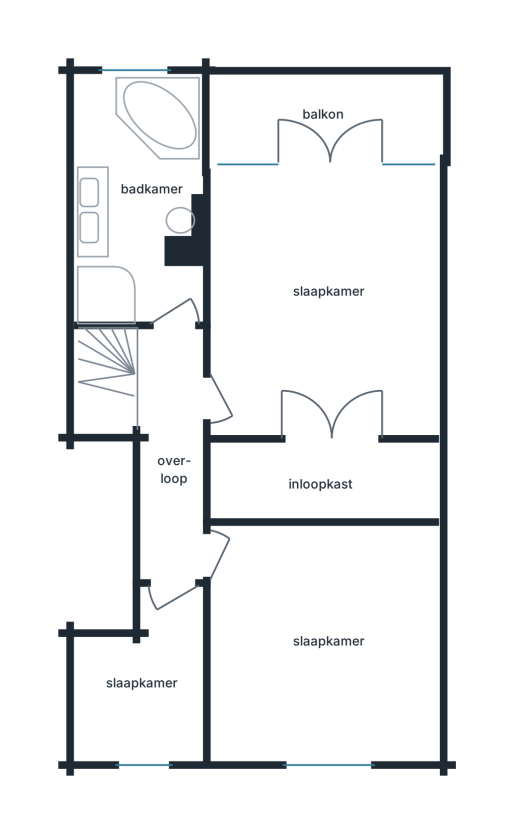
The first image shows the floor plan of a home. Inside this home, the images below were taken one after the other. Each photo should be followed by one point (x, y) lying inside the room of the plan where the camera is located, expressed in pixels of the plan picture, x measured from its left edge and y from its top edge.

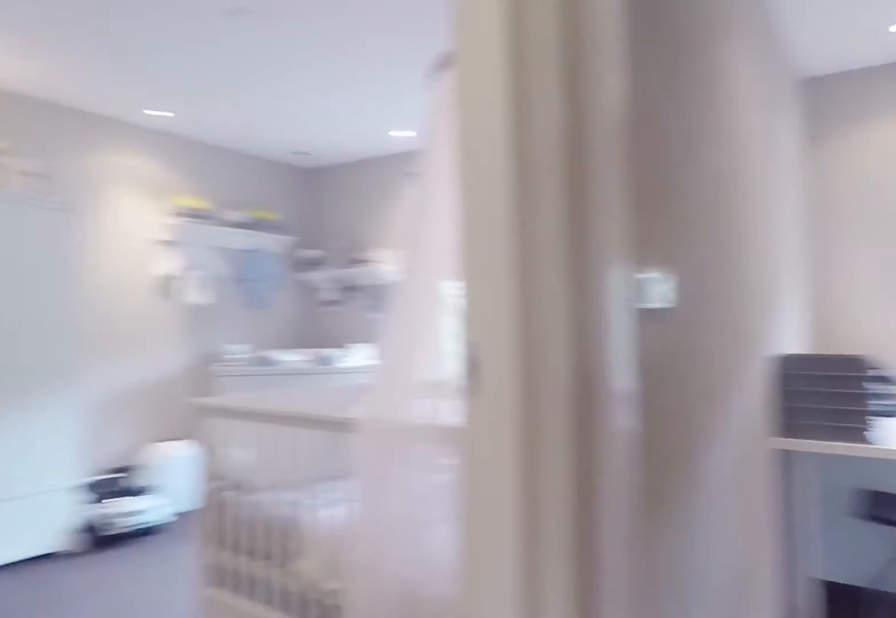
(172, 451)
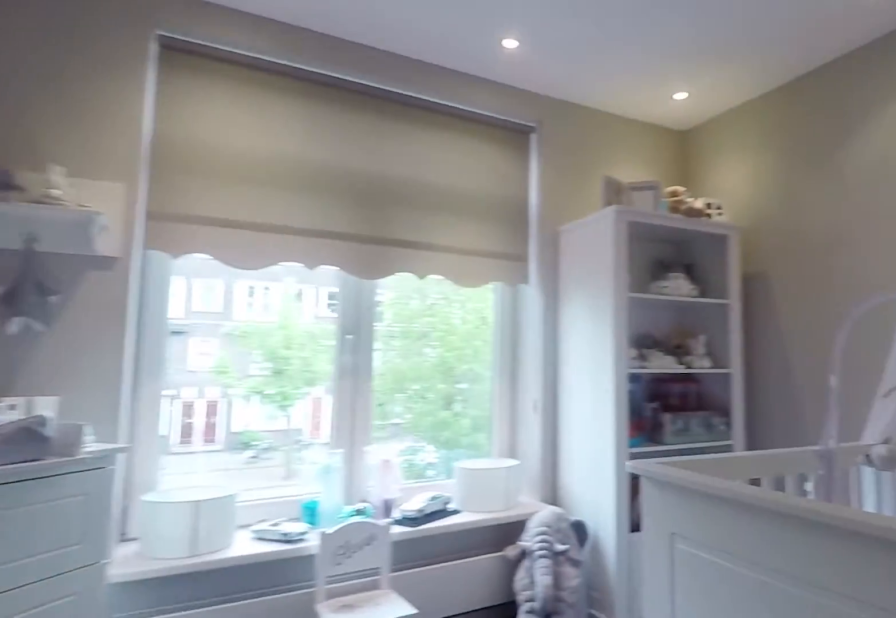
(259, 678)
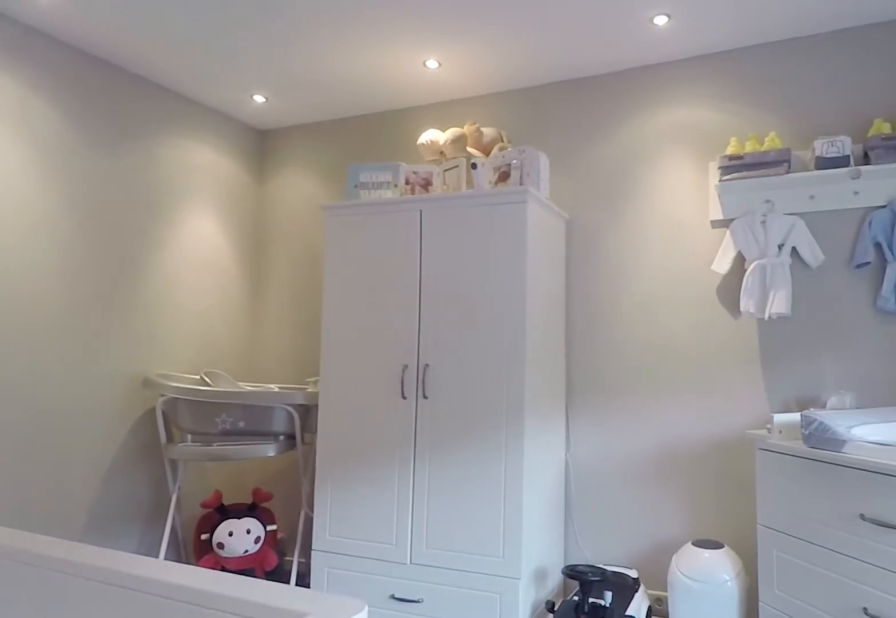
(259, 678)
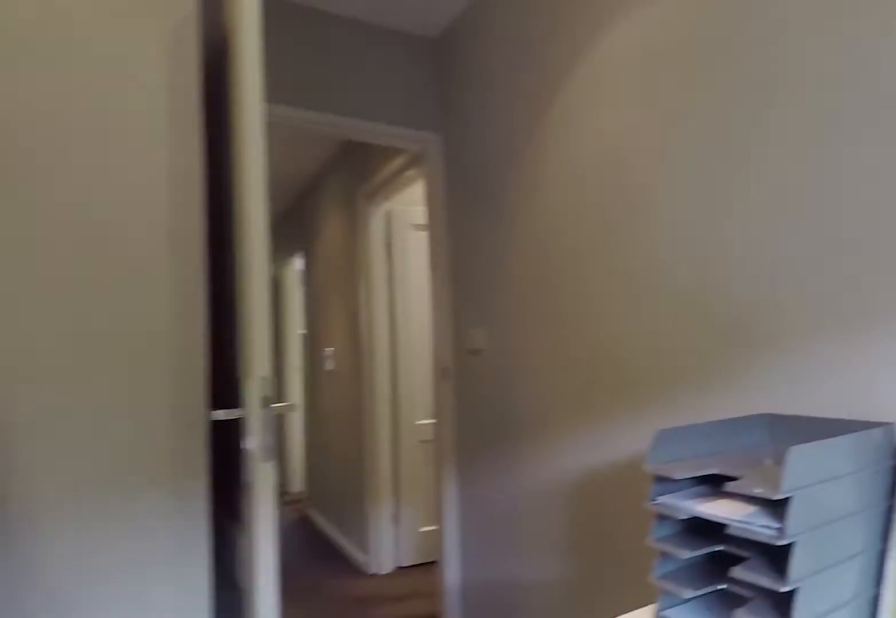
(146, 685)
